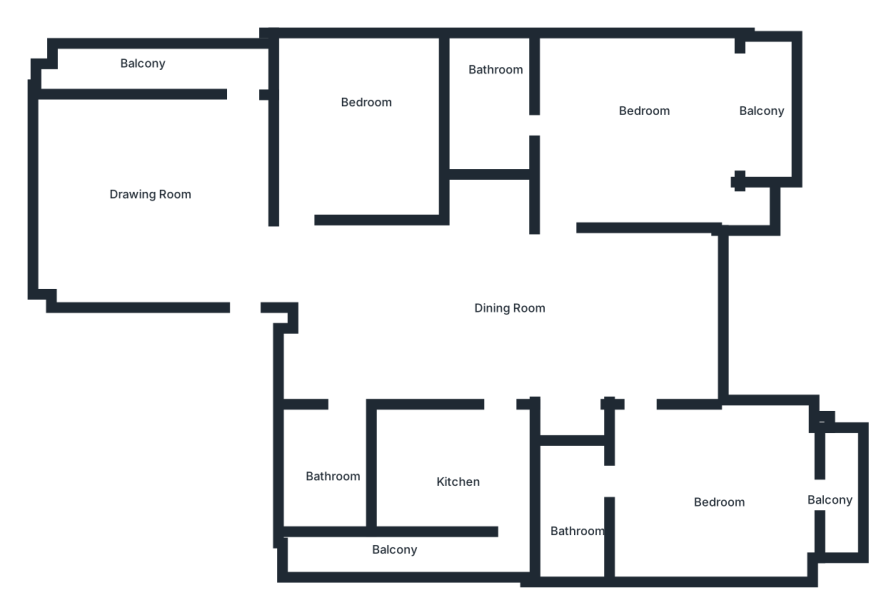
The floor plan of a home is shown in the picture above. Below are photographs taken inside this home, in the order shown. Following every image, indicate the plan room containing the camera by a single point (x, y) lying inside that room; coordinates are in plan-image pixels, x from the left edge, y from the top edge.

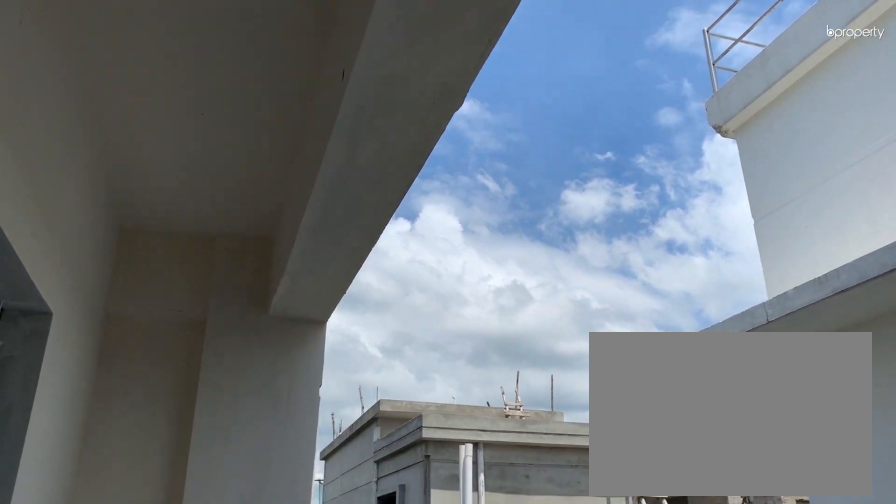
(184, 67)
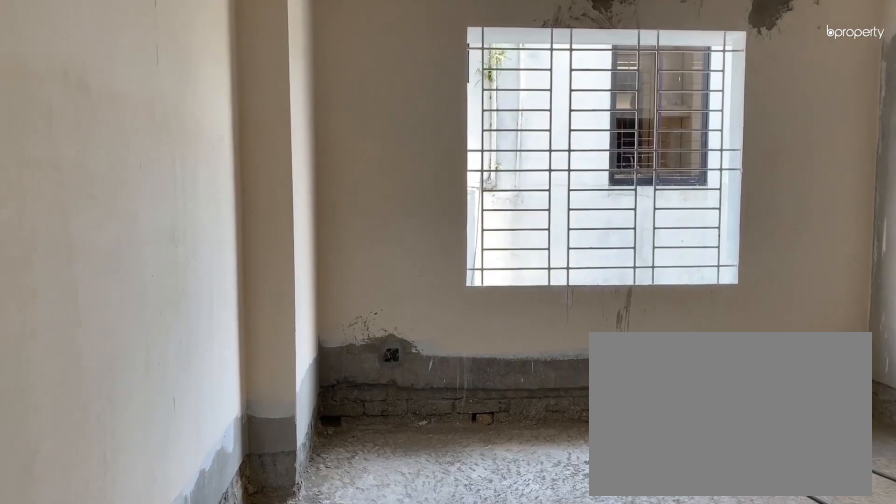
(365, 124)
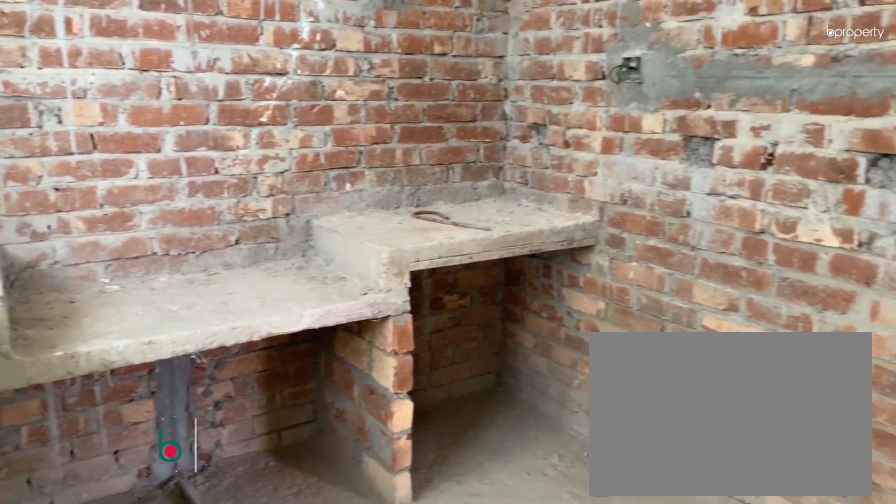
(456, 468)
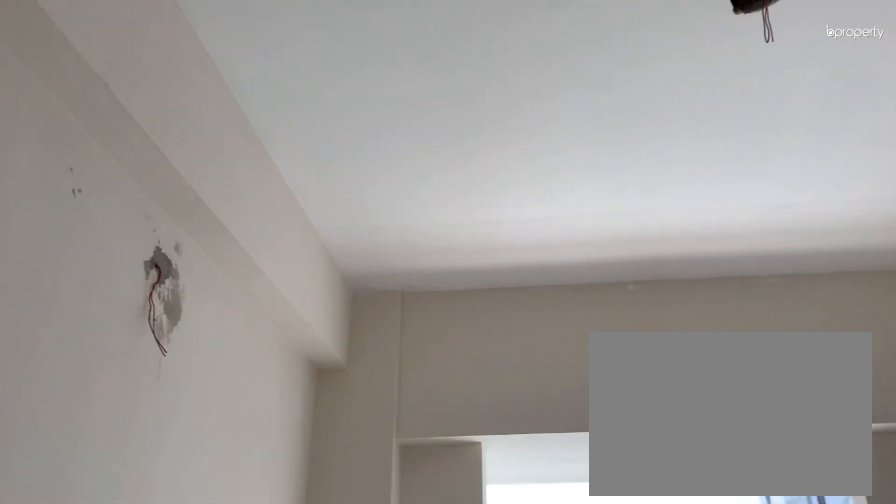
(717, 504)
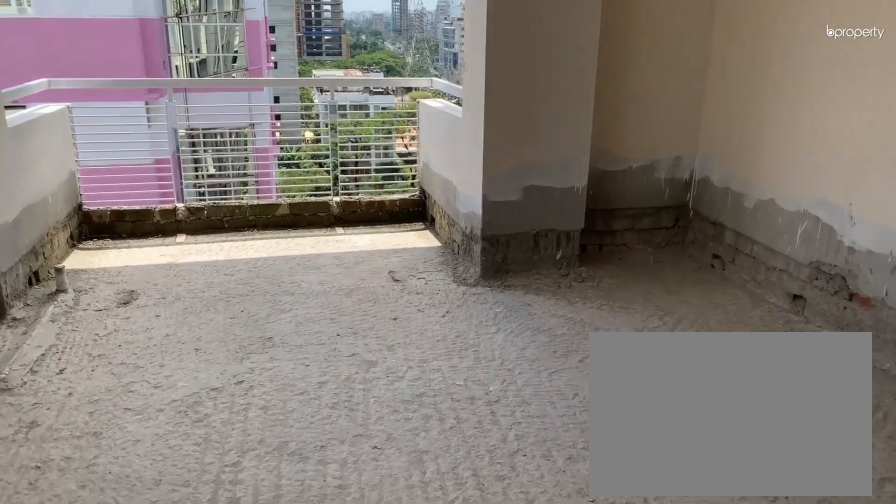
(654, 127)
